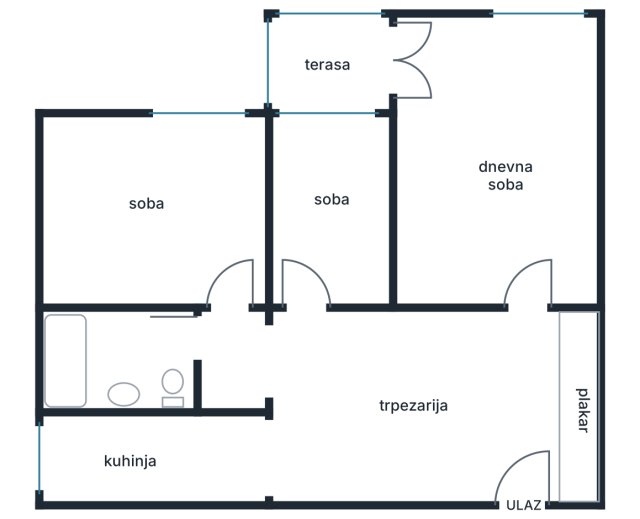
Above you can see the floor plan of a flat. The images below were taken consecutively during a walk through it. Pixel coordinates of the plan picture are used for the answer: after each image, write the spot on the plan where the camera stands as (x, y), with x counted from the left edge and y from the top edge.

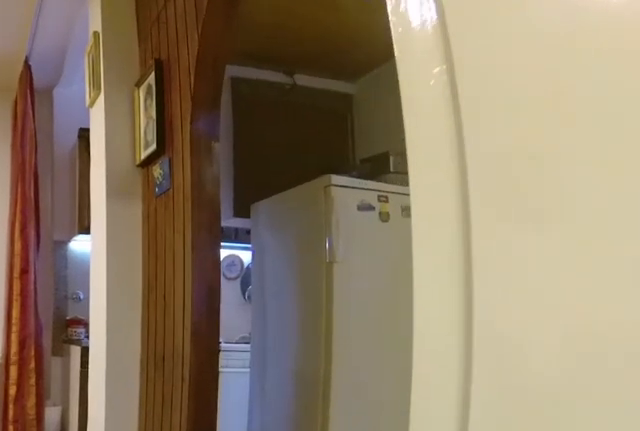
(314, 255)
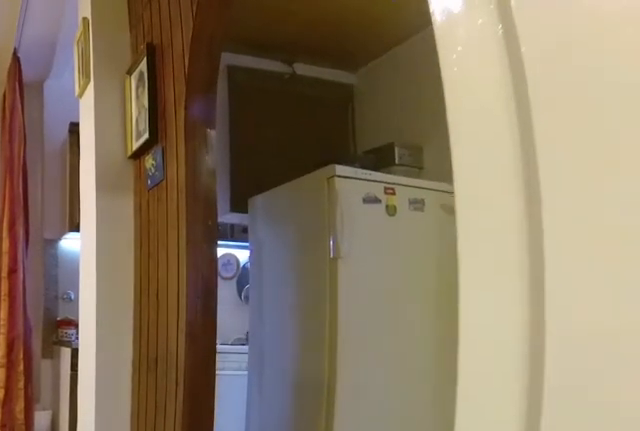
(313, 263)
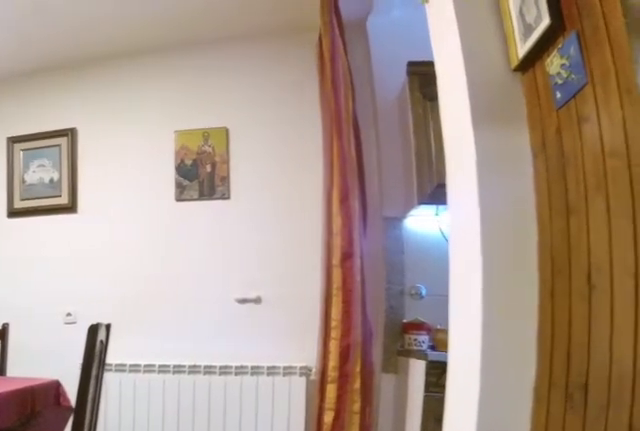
(299, 300)
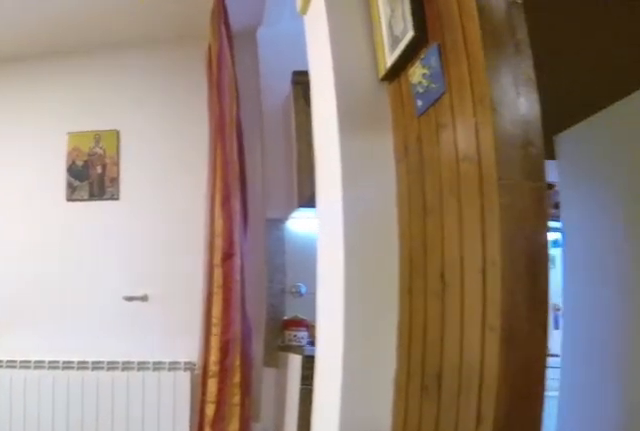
(302, 305)
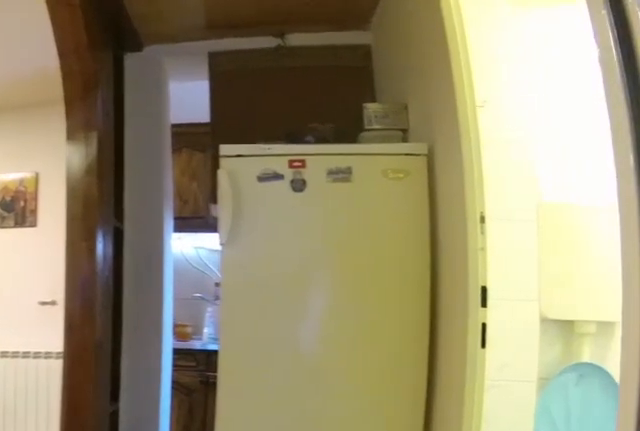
(225, 255)
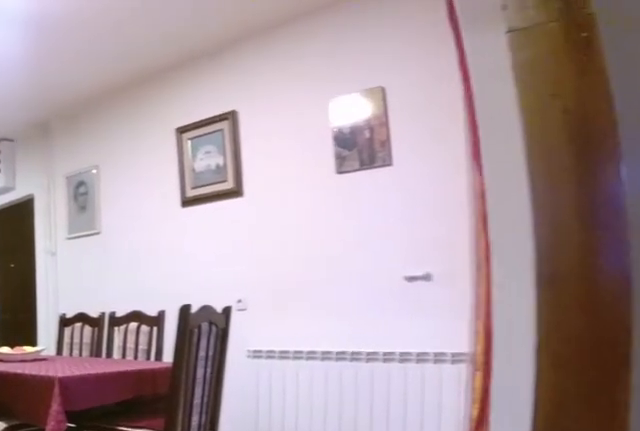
(227, 336)
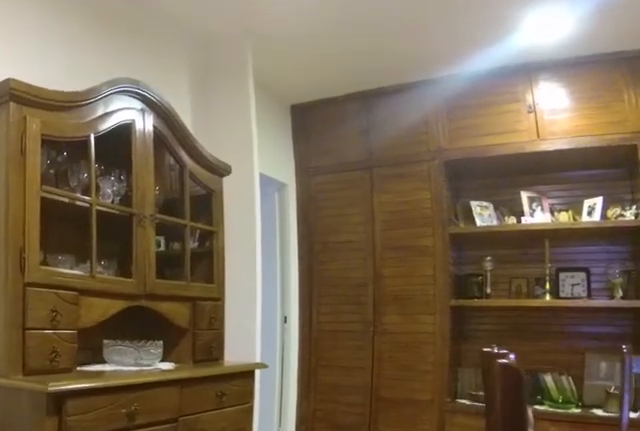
(317, 425)
